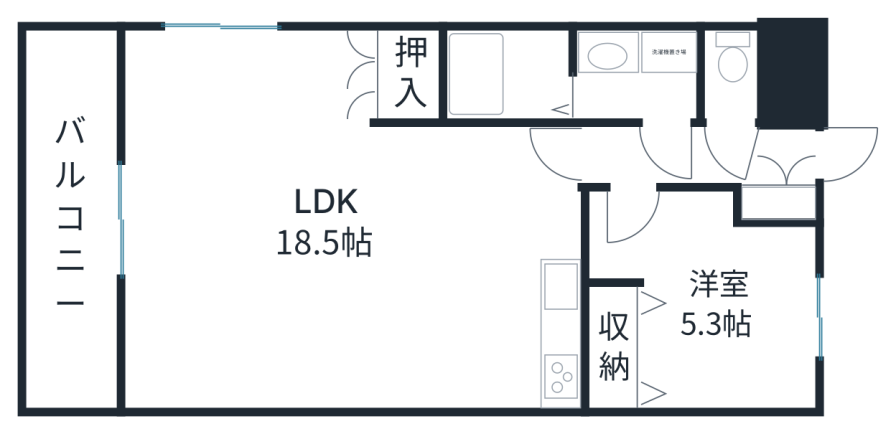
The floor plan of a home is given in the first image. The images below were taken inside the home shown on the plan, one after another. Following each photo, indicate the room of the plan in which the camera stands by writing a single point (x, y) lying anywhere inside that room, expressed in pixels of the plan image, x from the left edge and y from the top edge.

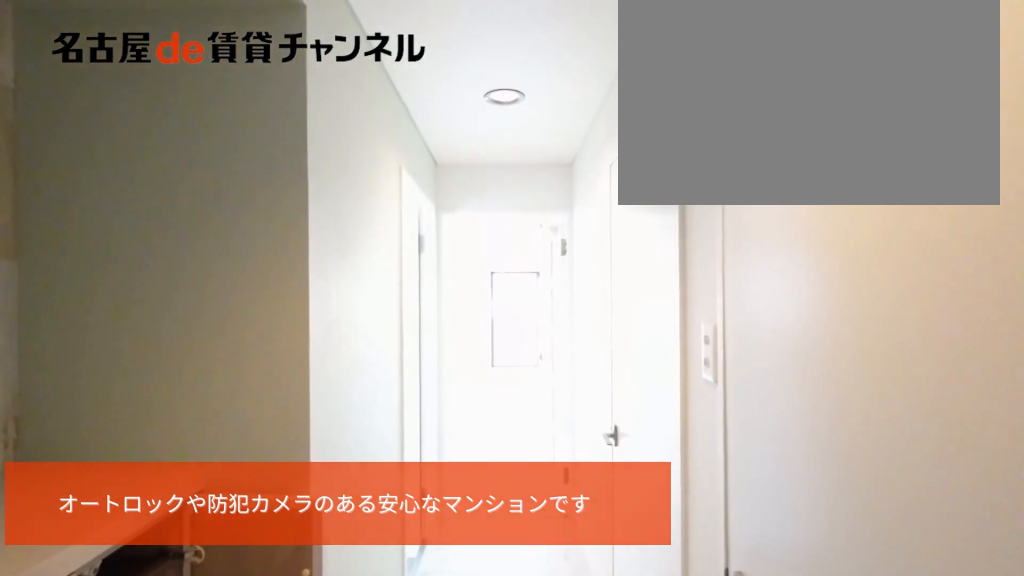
(785, 176)
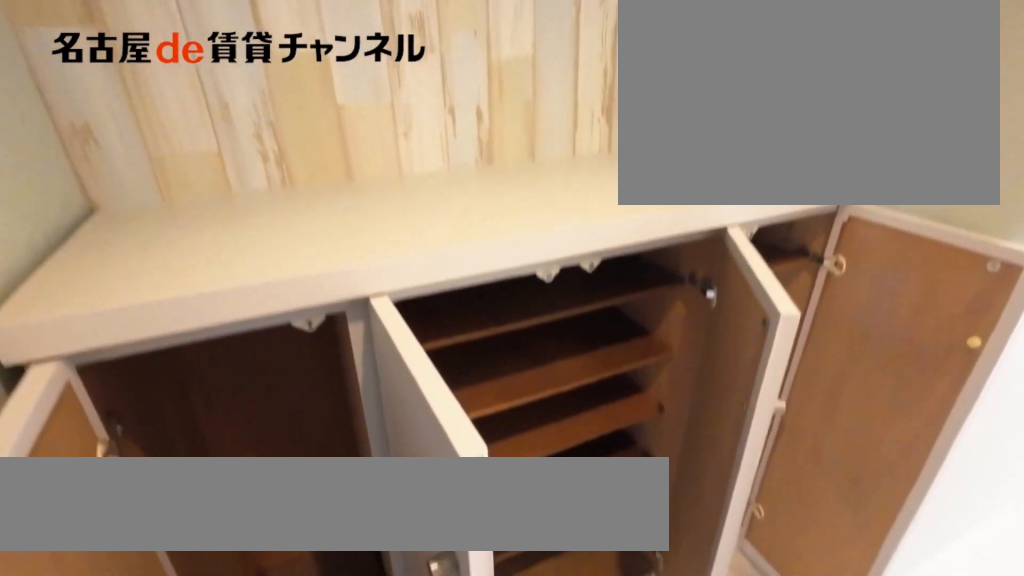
(785, 176)
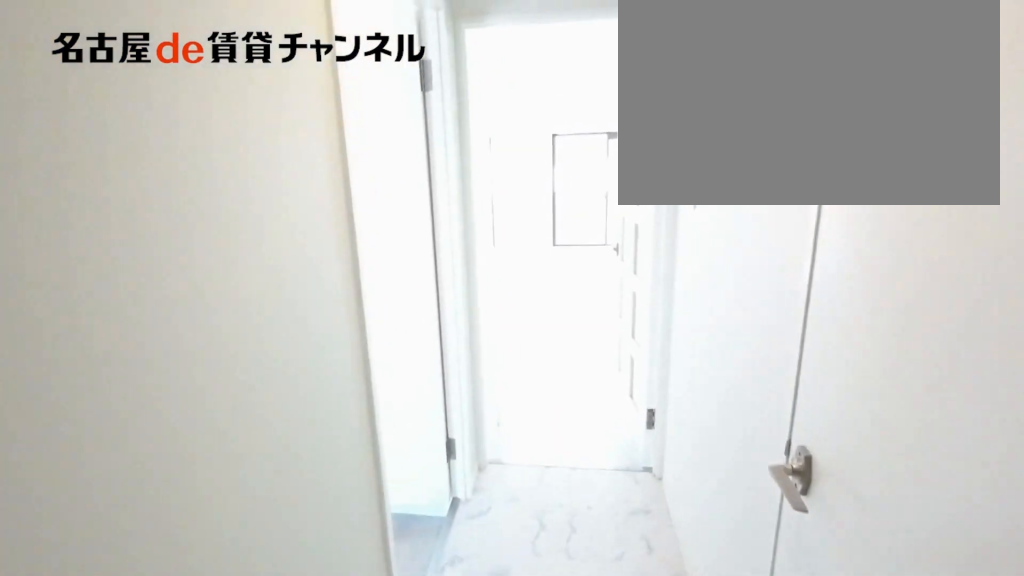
(669, 156)
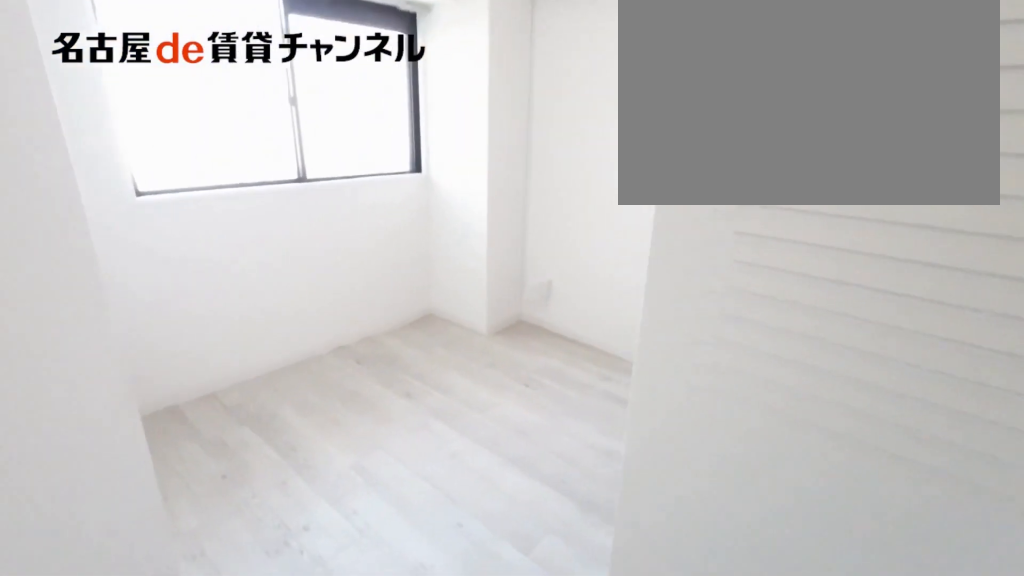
(702, 303)
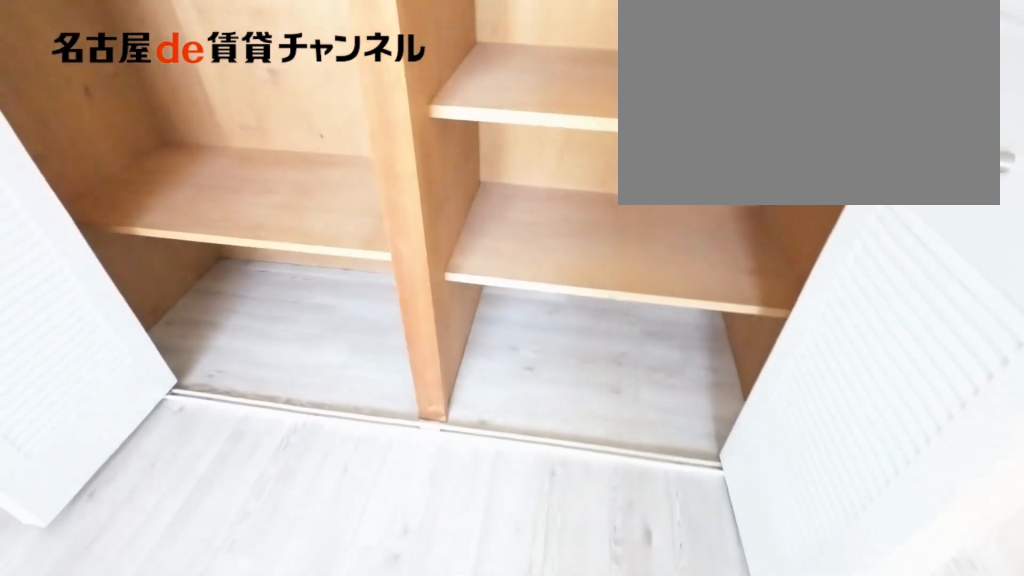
(702, 303)
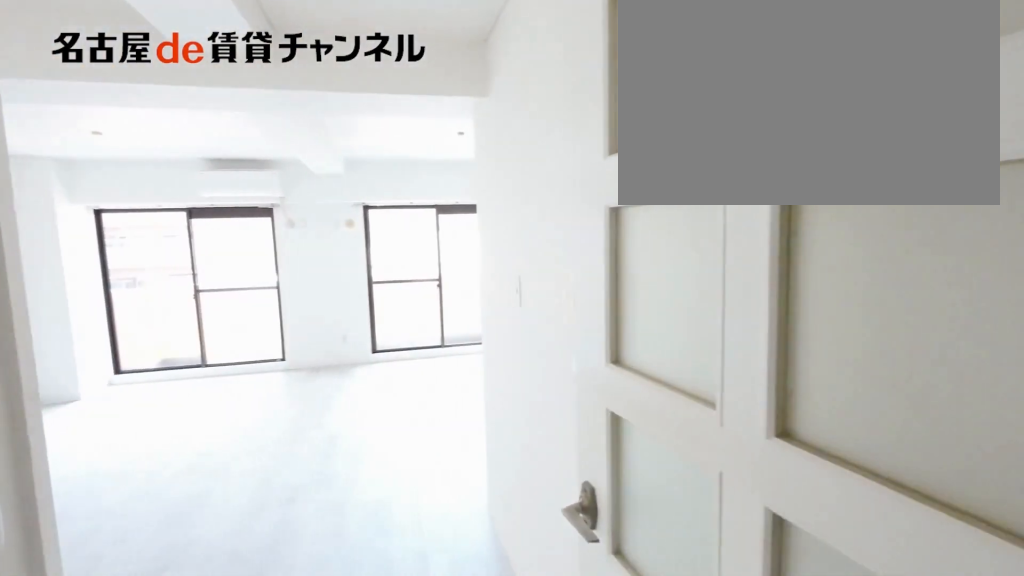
(618, 154)
